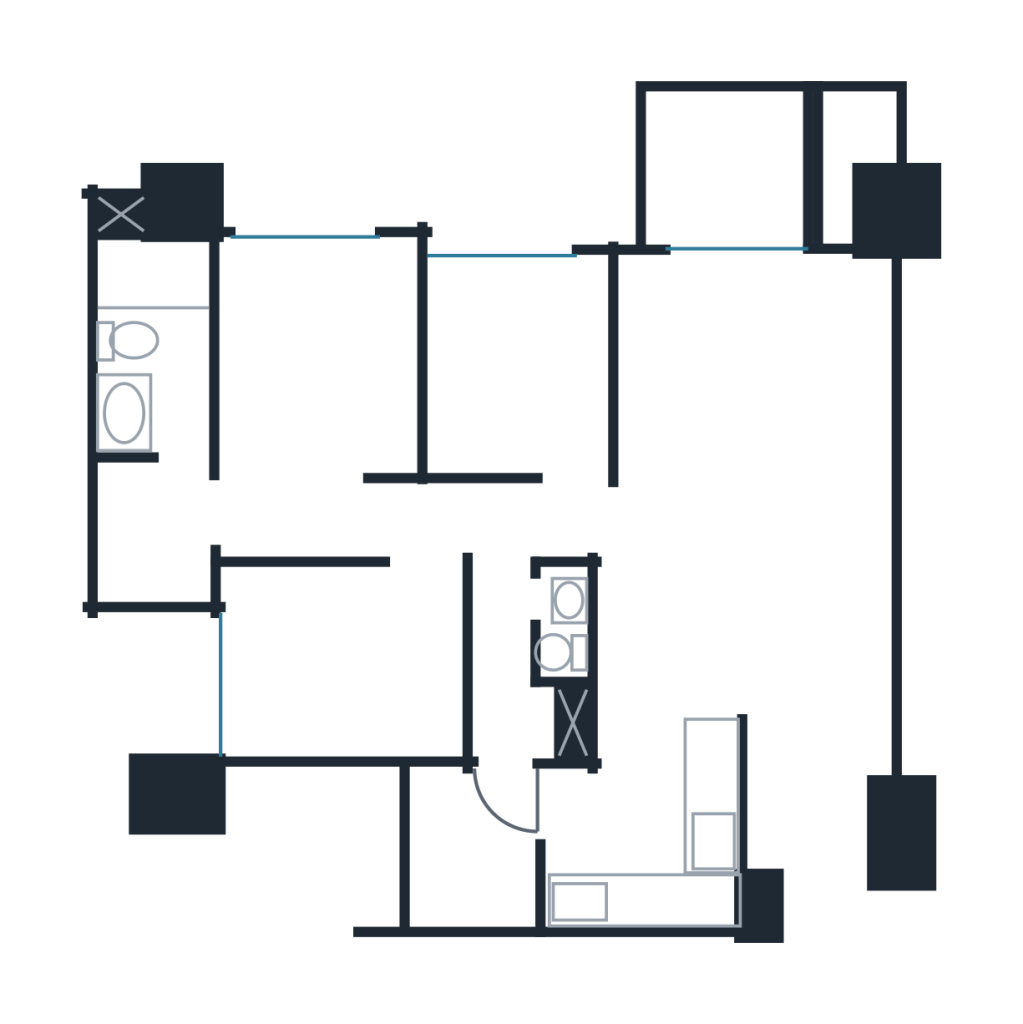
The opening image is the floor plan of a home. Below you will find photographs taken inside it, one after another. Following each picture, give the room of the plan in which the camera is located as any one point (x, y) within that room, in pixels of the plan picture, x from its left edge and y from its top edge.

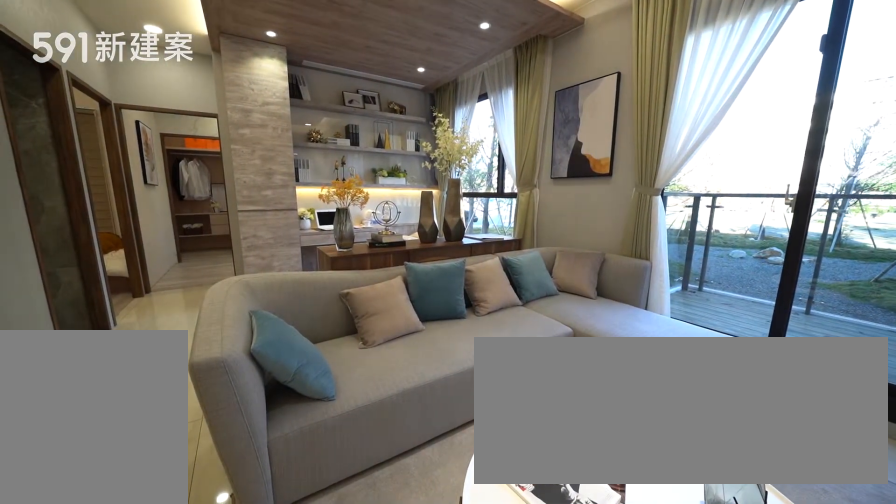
(762, 371)
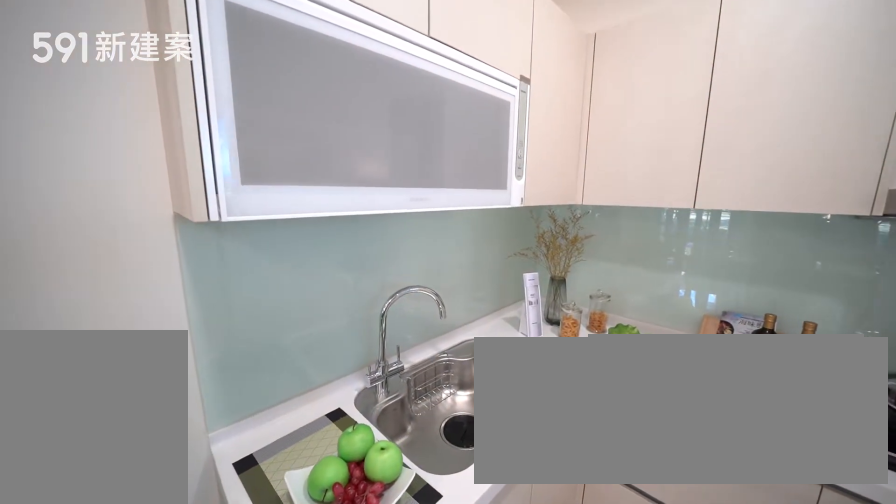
(647, 845)
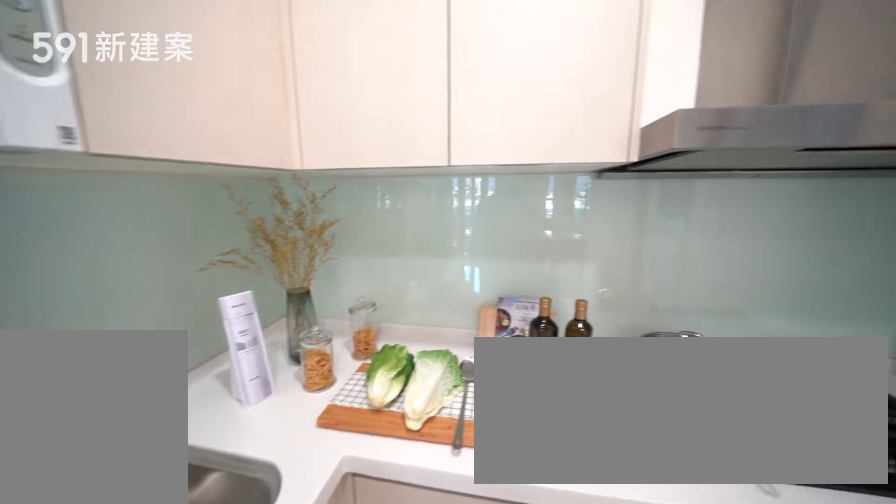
(647, 845)
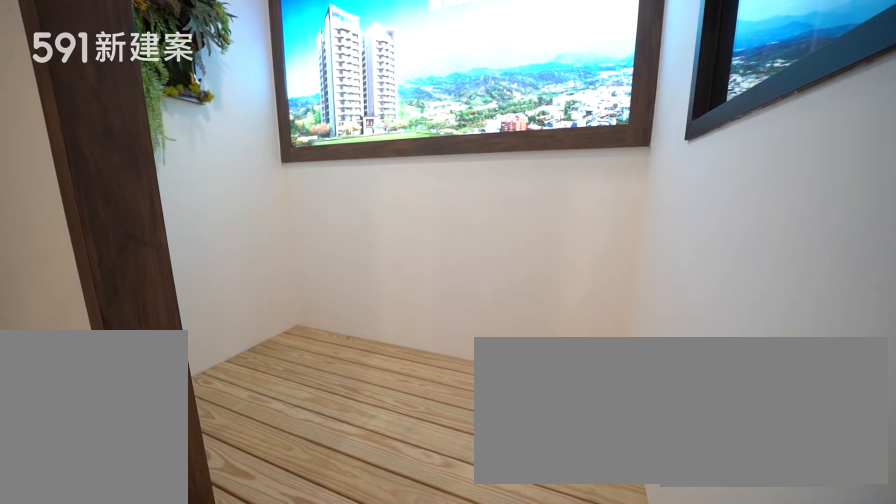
(471, 844)
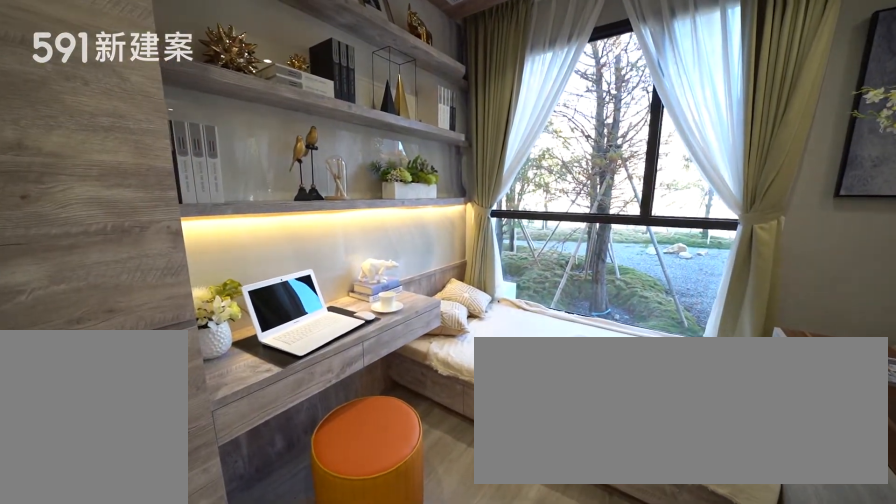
(519, 362)
